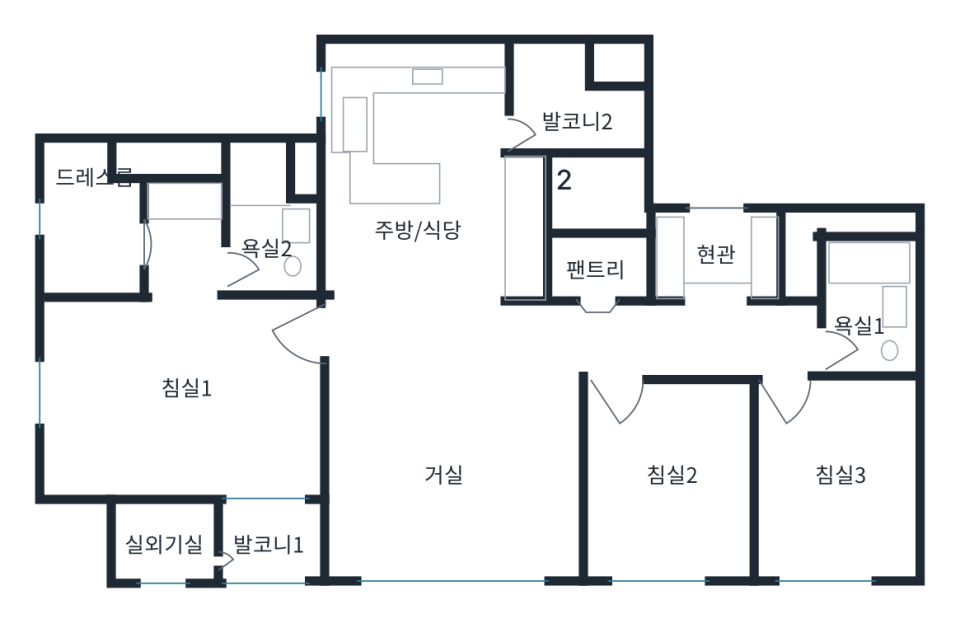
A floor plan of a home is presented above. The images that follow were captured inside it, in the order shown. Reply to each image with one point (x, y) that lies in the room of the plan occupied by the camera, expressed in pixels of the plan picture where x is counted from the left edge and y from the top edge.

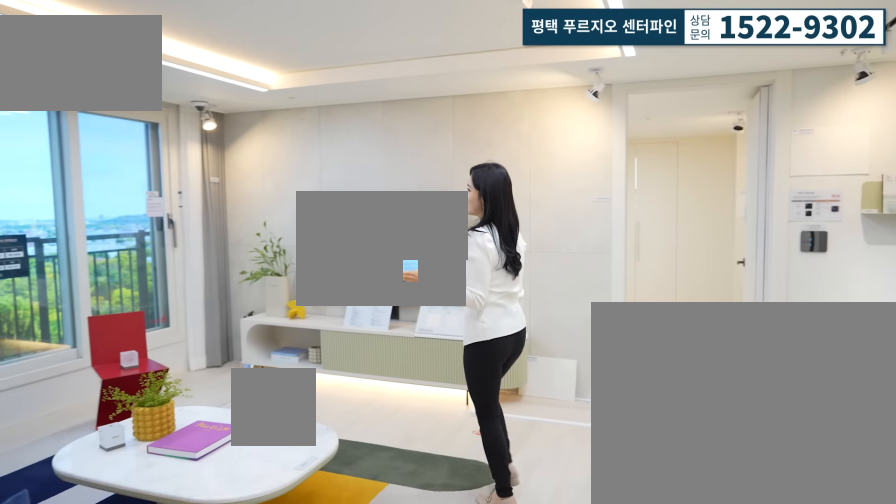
(448, 461)
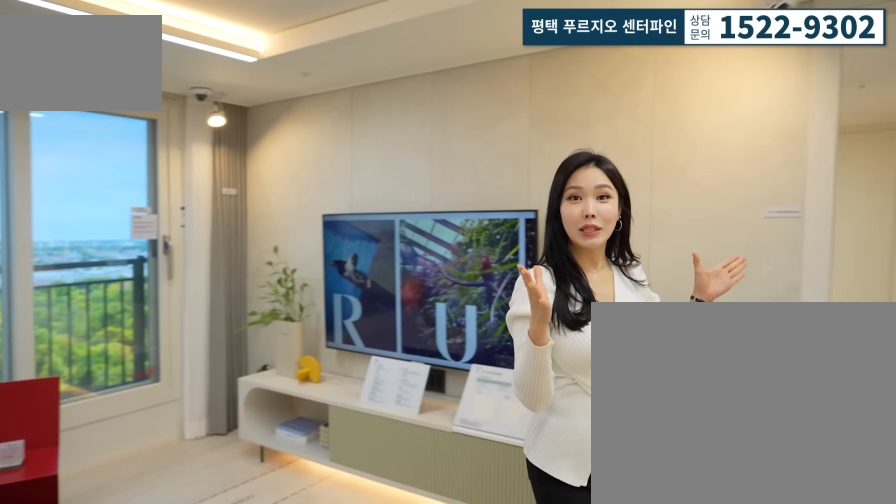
(448, 461)
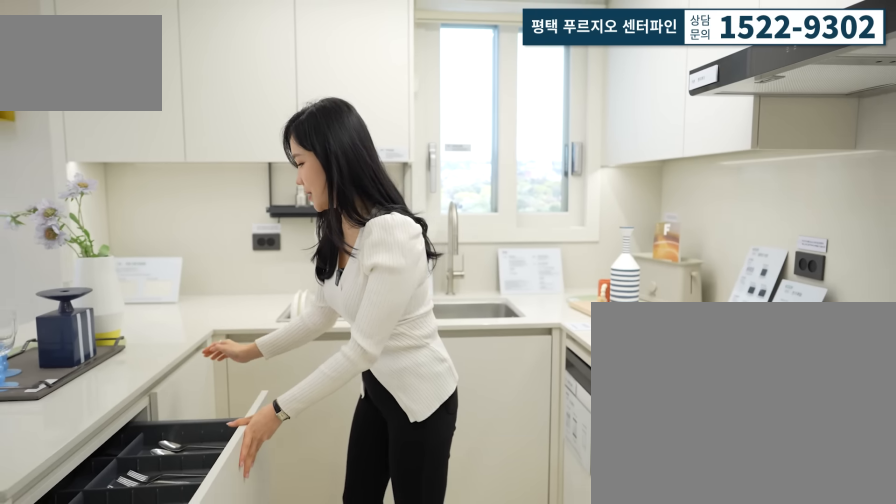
(437, 189)
